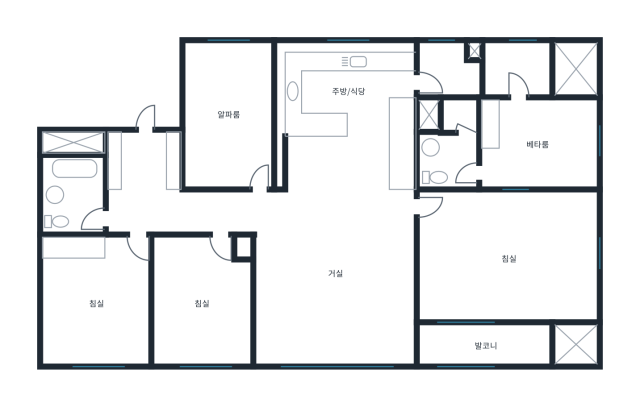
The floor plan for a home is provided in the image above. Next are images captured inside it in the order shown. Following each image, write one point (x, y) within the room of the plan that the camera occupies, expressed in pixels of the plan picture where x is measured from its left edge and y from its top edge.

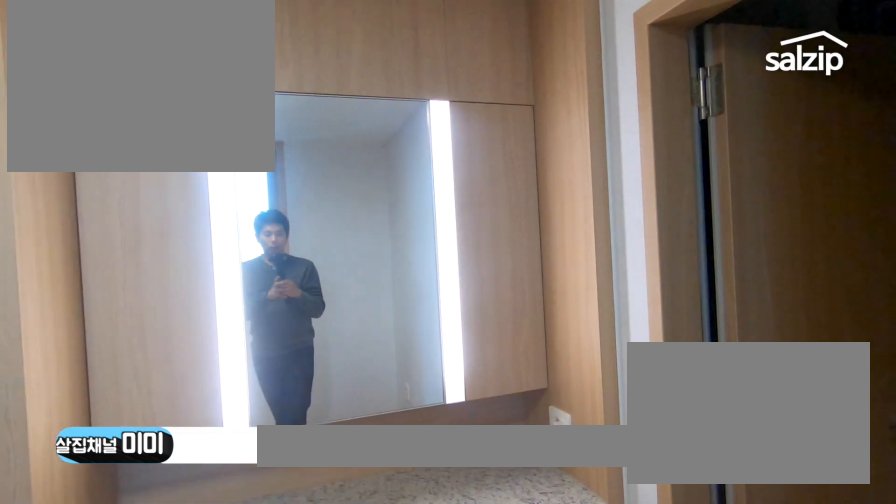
(533, 144)
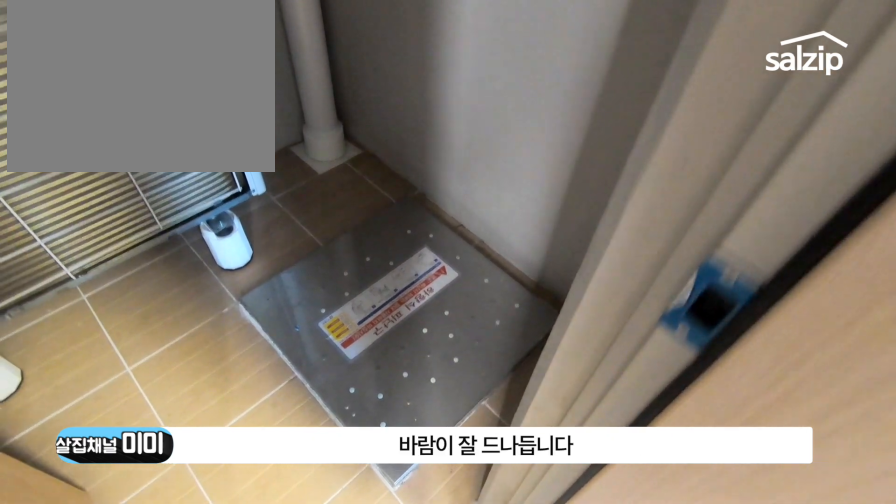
(537, 72)
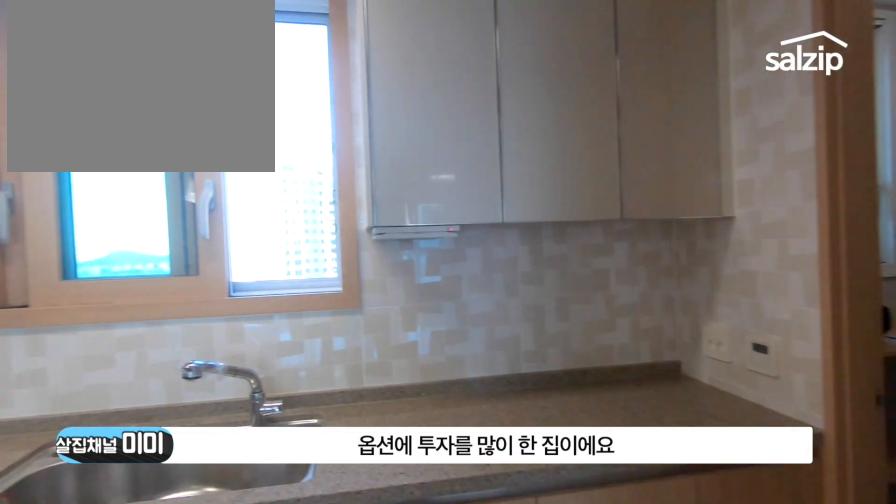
(344, 95)
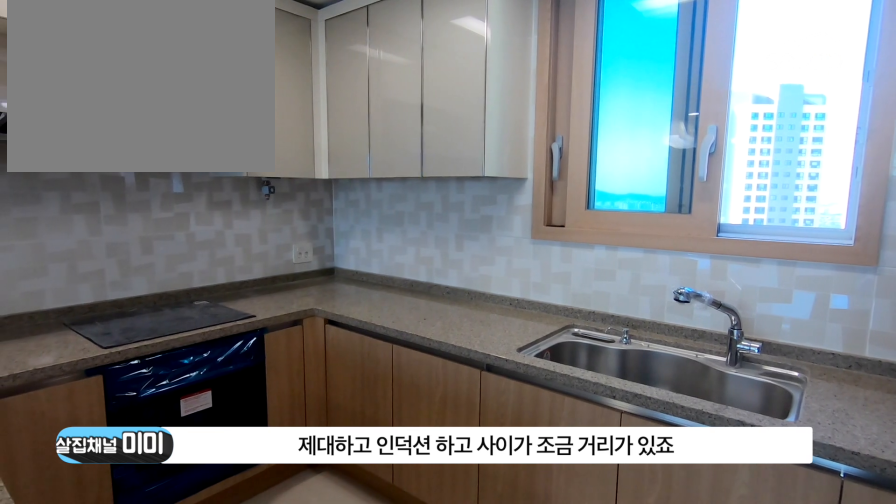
(345, 95)
